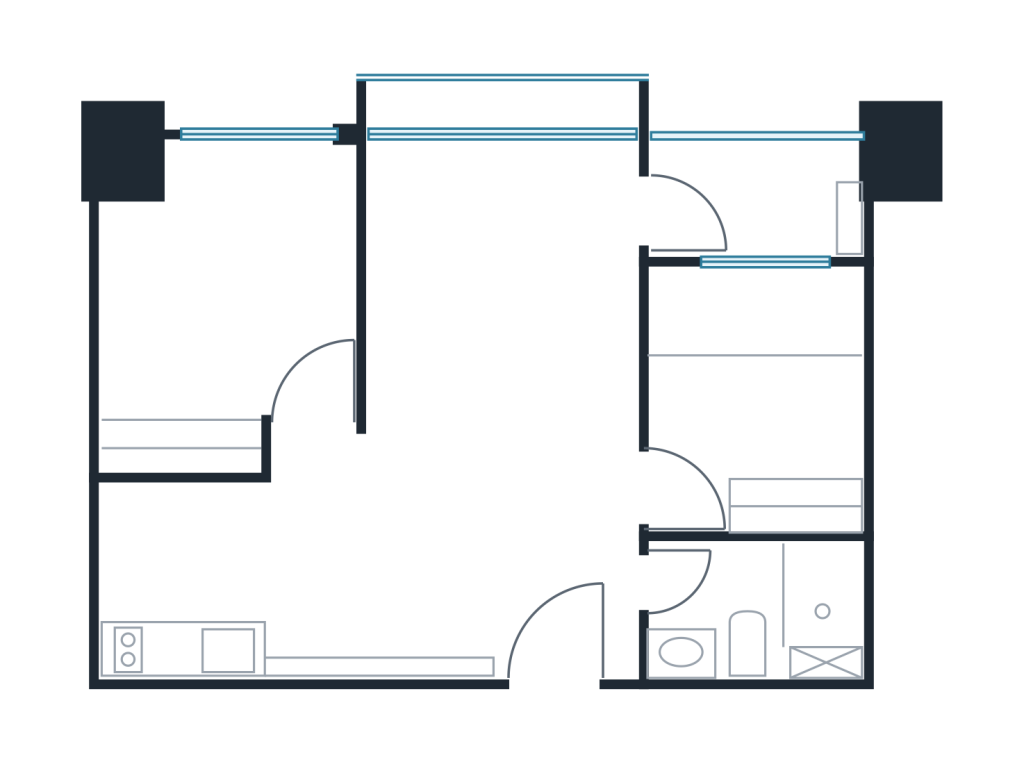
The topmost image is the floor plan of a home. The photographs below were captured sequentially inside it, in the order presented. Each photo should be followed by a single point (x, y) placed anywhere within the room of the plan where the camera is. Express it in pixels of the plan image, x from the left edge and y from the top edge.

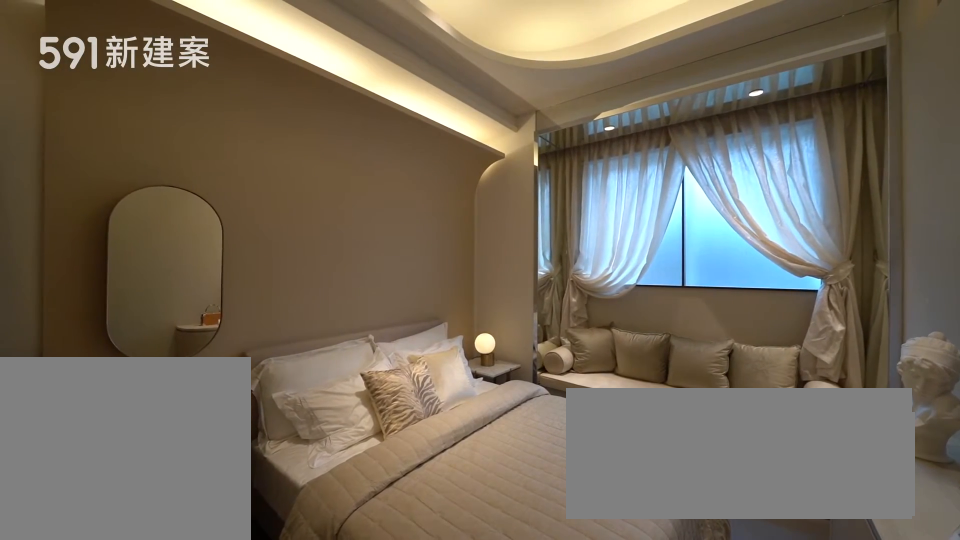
(228, 301)
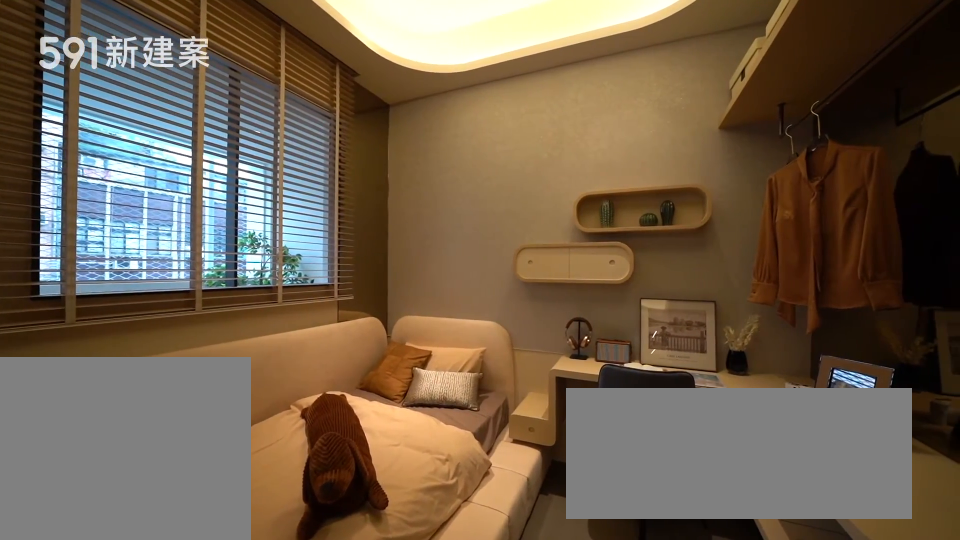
(756, 399)
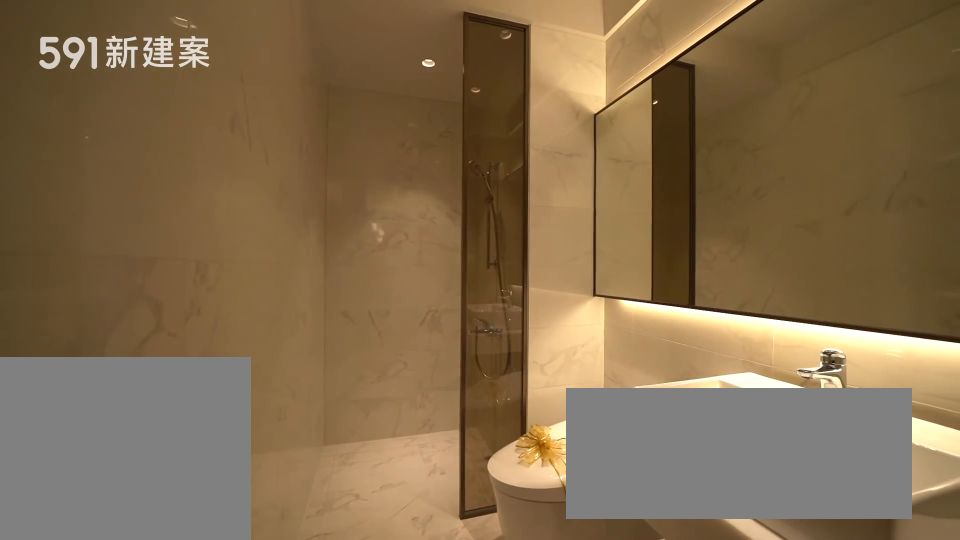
(761, 613)
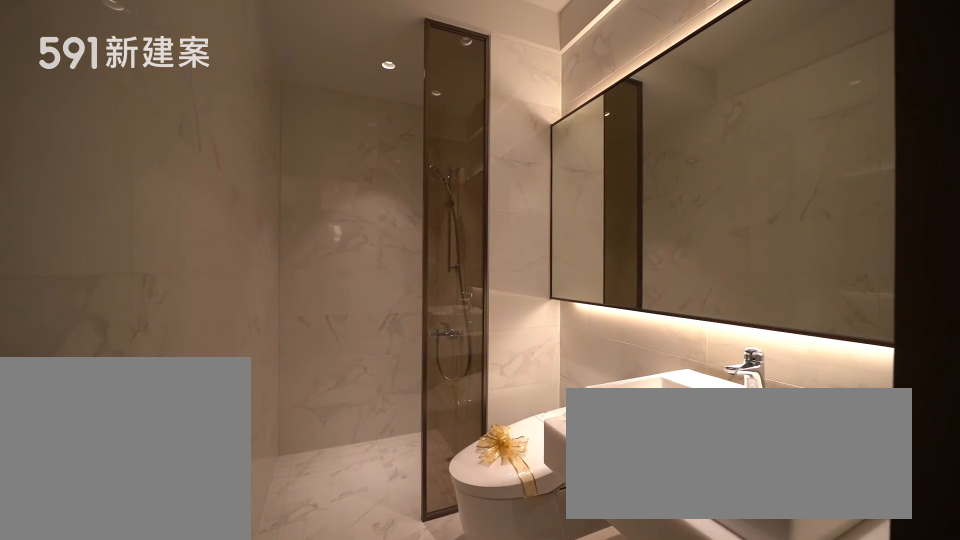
(761, 613)
